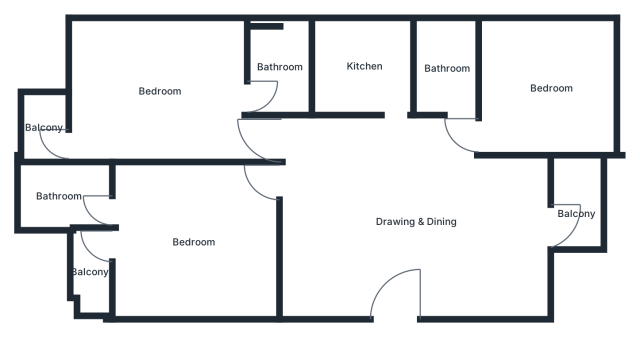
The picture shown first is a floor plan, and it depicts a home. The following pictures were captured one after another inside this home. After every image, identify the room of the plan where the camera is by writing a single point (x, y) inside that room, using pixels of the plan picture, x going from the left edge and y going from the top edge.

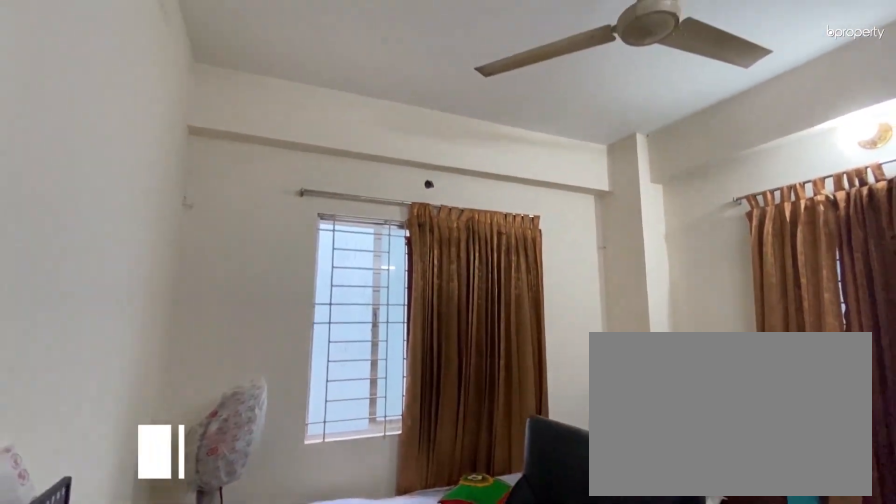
(551, 88)
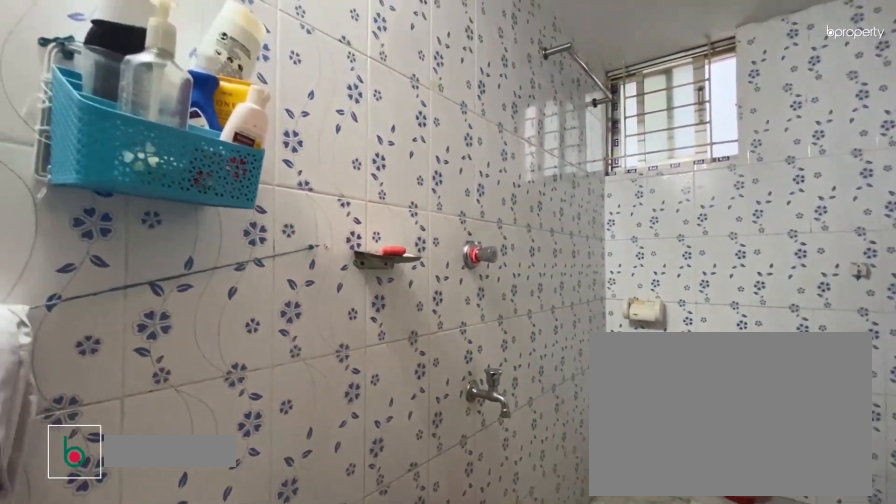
(447, 69)
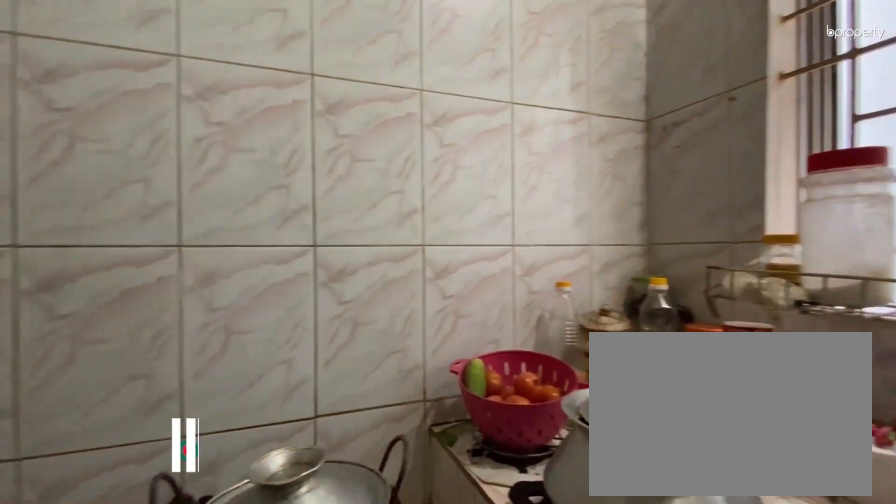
(365, 66)
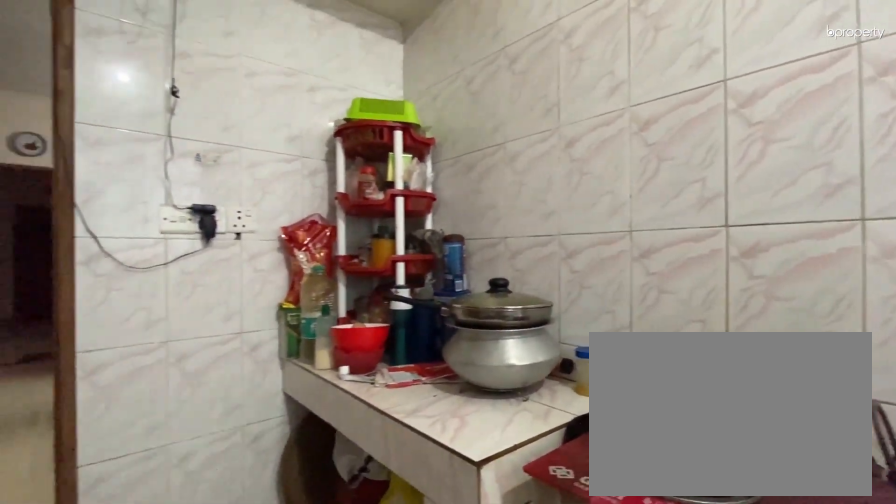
(365, 66)
